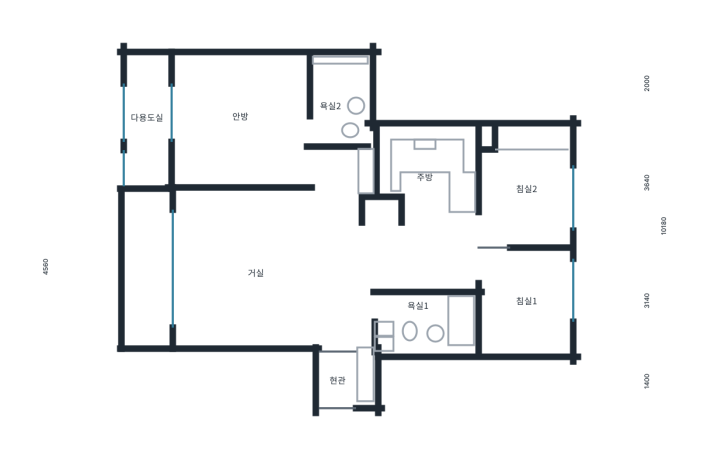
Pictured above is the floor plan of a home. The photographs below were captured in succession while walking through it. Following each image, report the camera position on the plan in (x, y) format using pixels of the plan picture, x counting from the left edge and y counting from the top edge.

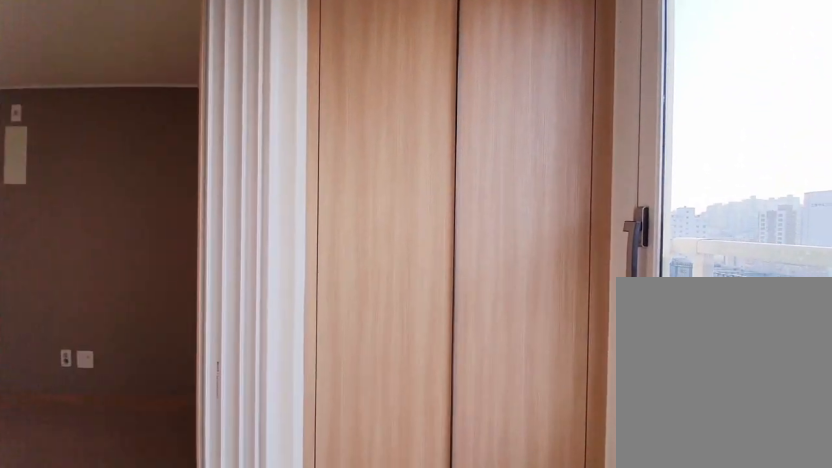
(166, 136)
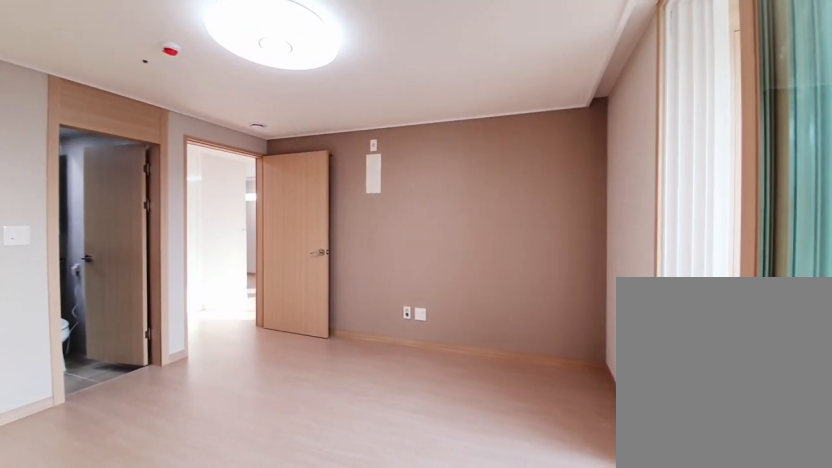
(230, 148)
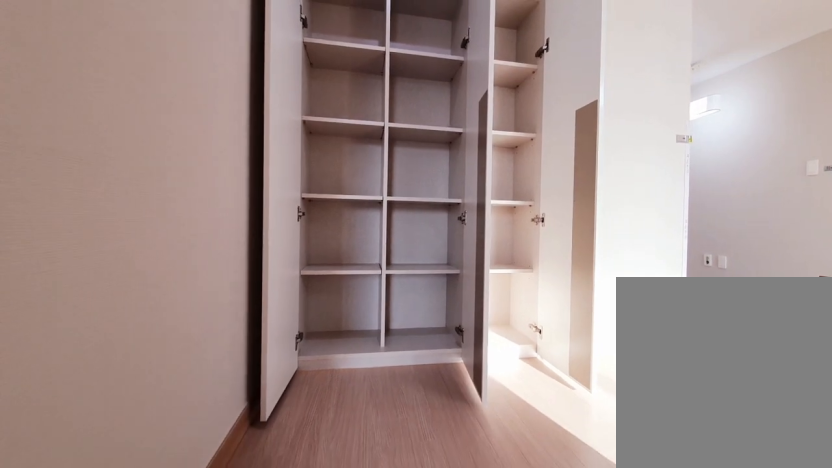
(332, 182)
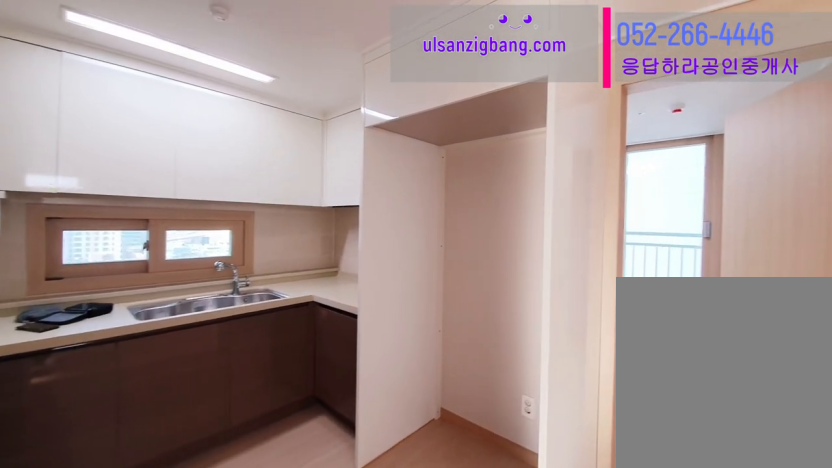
(430, 186)
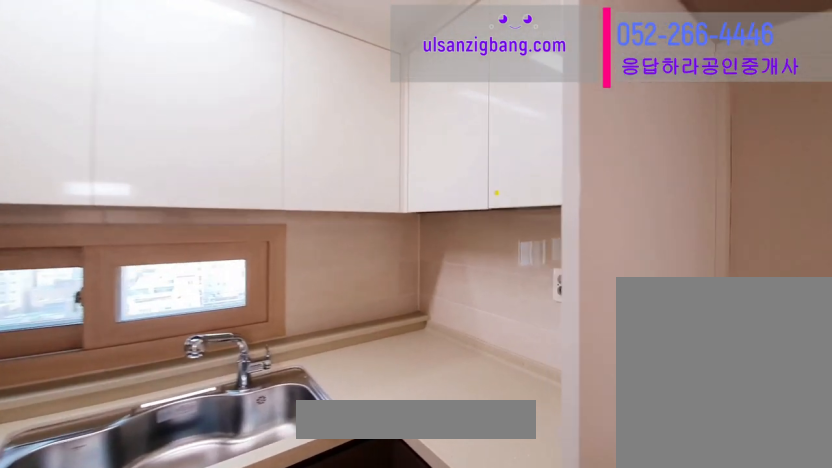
(430, 184)
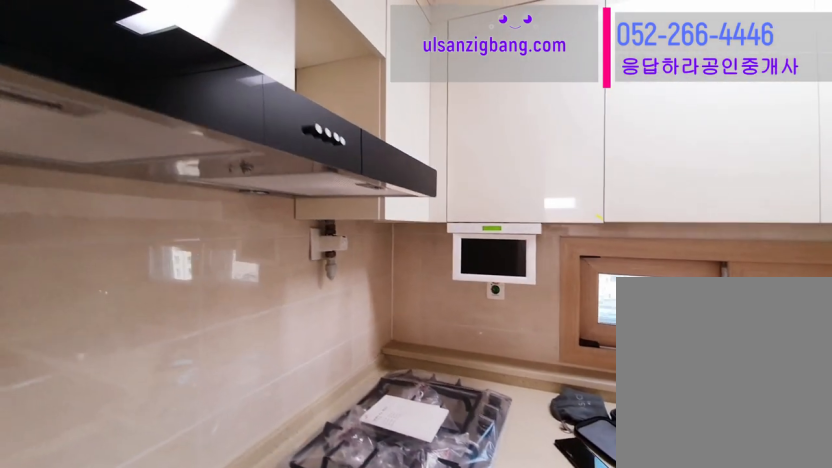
(430, 184)
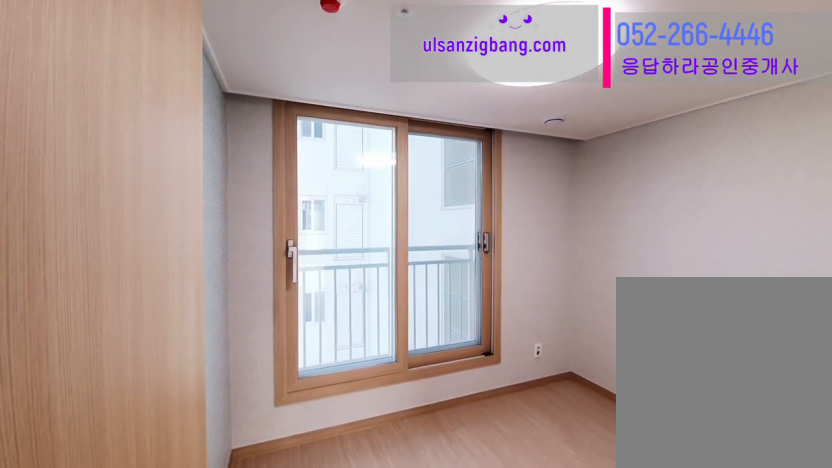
(533, 298)
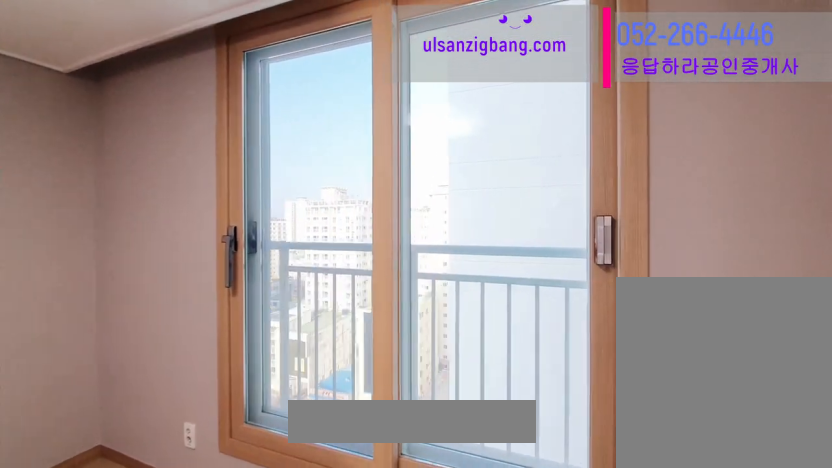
(539, 195)
